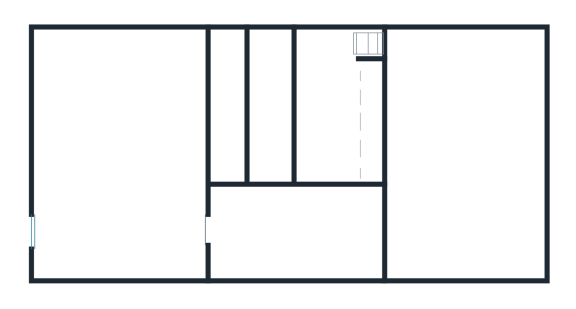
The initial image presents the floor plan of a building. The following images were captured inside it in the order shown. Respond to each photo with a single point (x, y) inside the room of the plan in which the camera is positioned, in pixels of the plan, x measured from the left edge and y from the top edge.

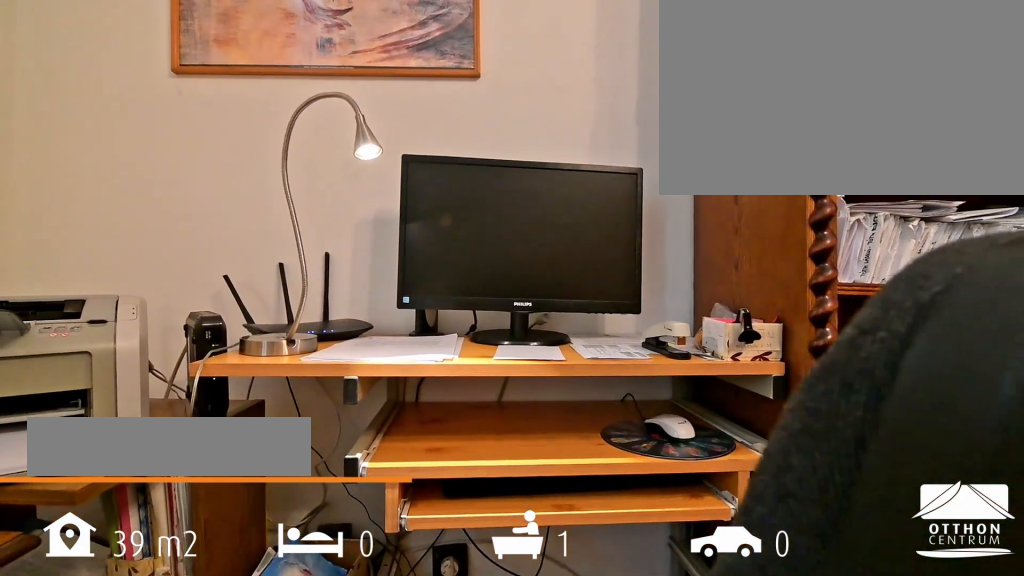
(468, 149)
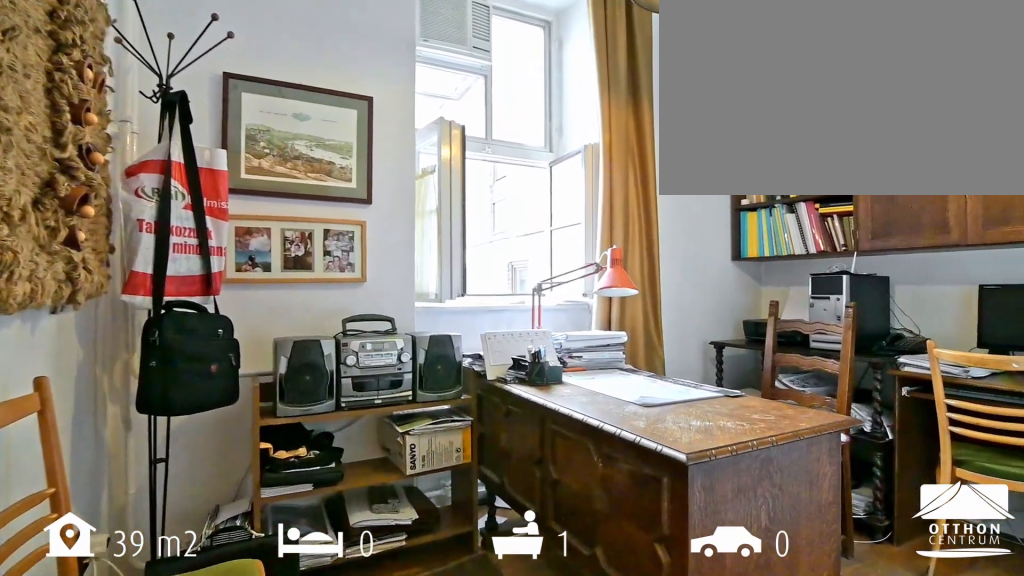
(119, 152)
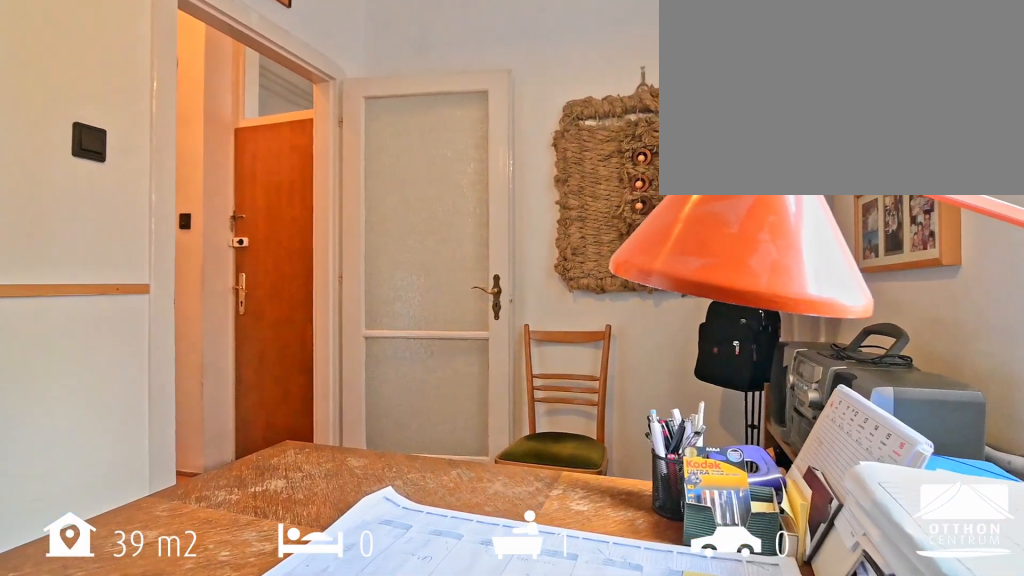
(119, 152)
